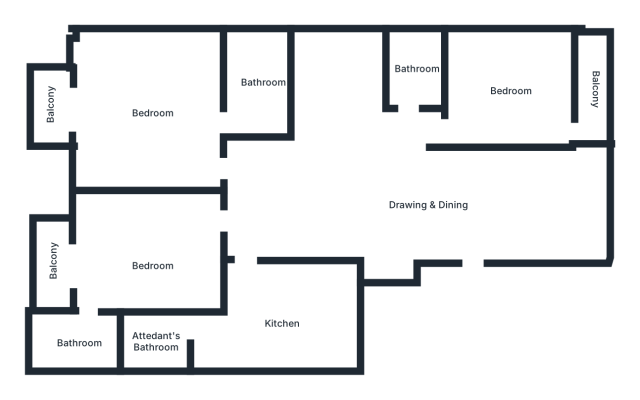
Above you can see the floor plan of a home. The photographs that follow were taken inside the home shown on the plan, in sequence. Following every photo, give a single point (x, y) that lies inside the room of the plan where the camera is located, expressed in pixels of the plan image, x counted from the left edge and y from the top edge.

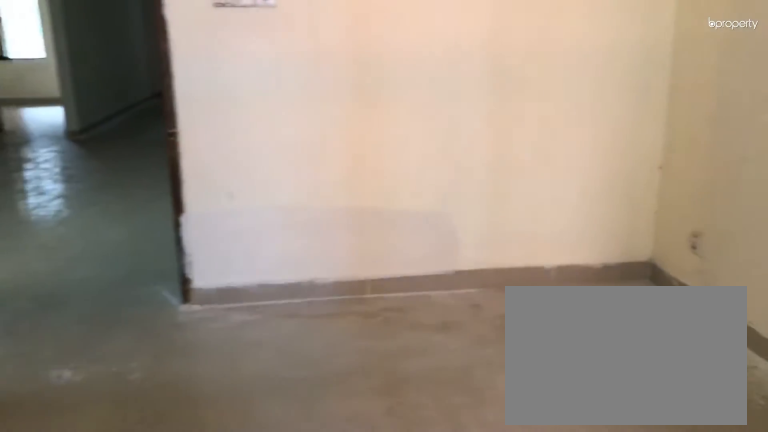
(153, 266)
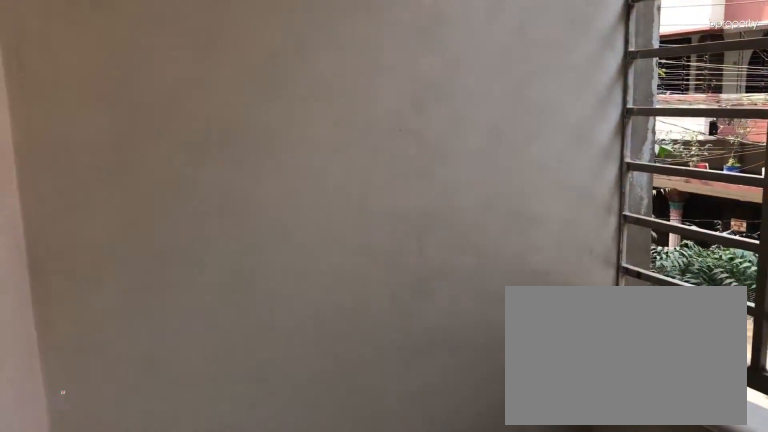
(57, 265)
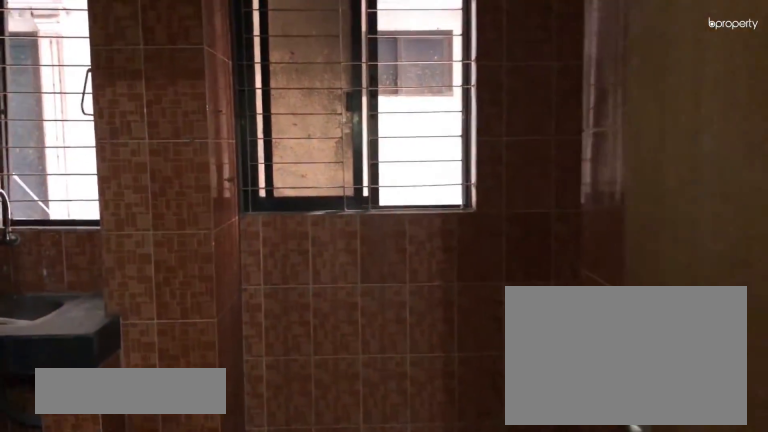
(282, 321)
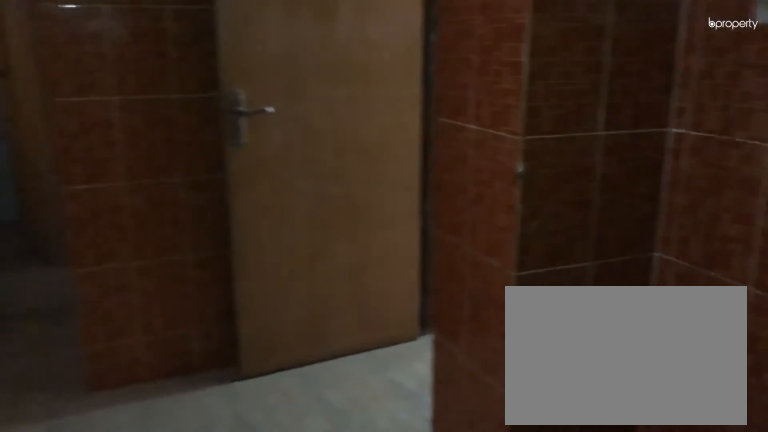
(282, 321)
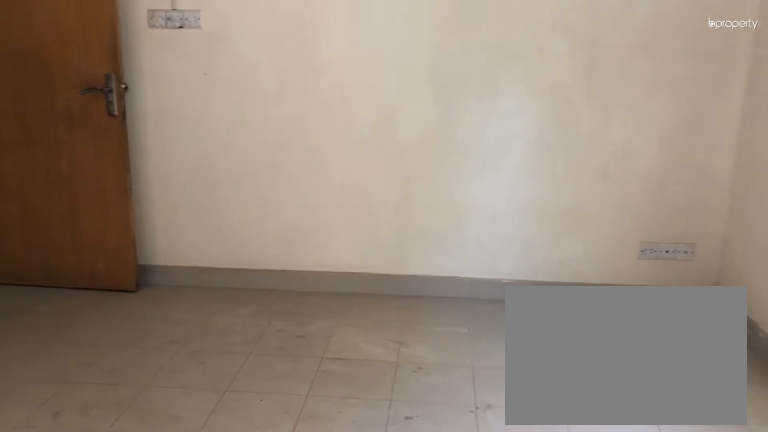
(152, 112)
